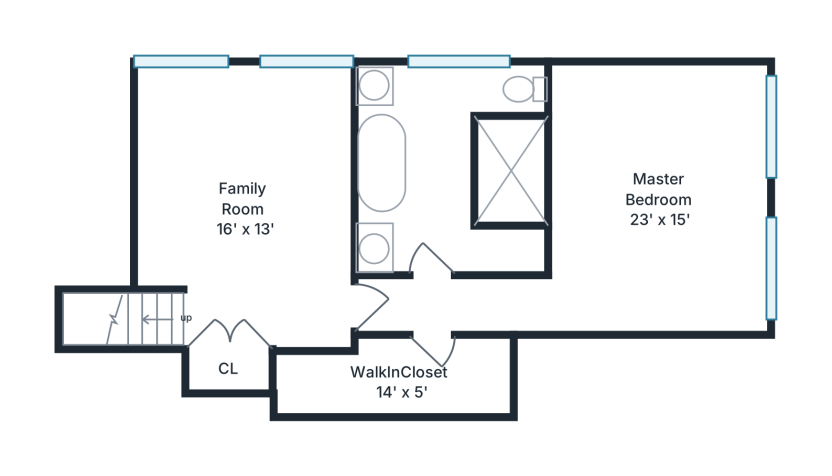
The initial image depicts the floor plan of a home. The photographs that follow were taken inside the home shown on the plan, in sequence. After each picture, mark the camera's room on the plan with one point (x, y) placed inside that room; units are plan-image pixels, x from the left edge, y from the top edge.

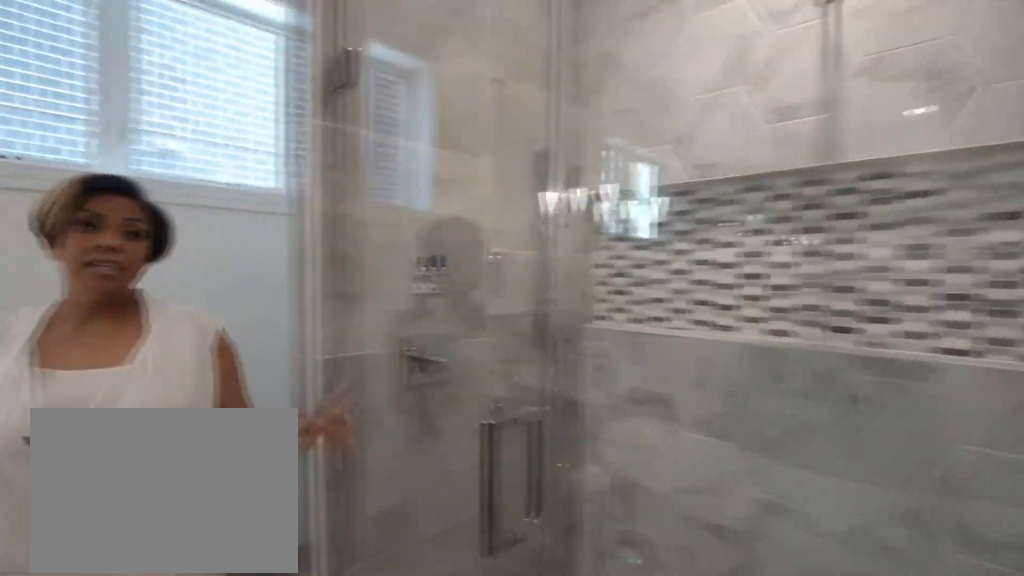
(452, 170)
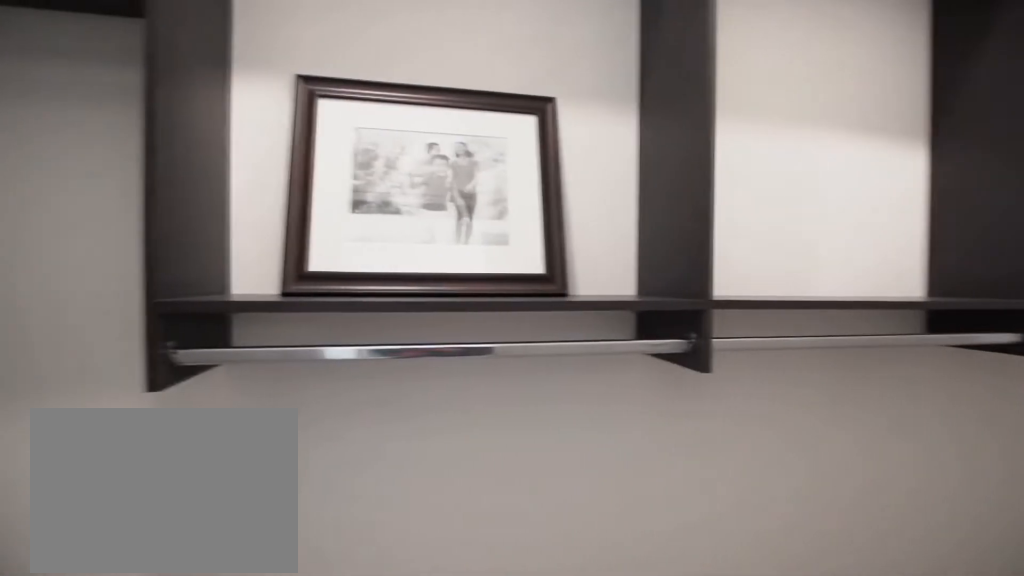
(397, 378)
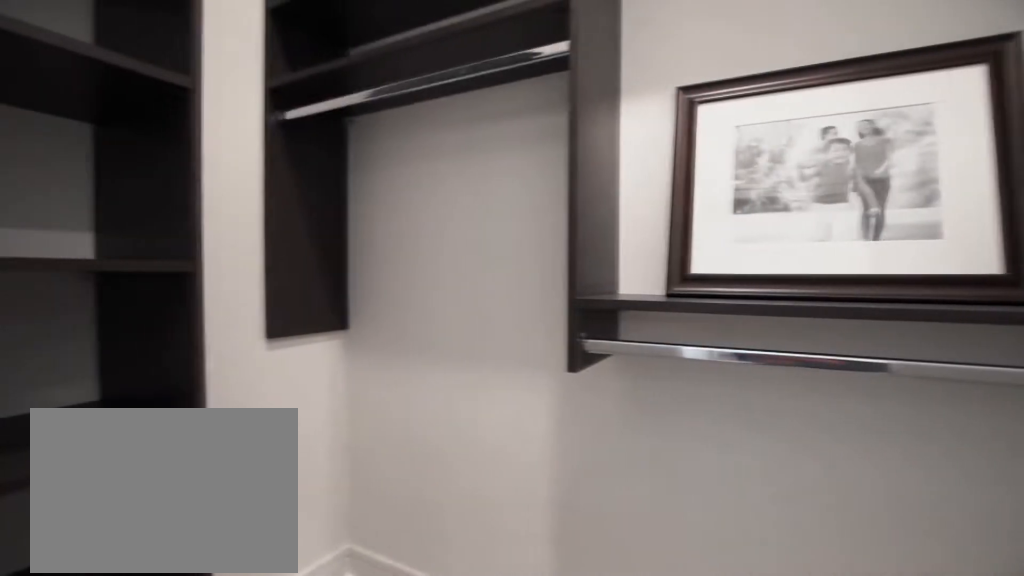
(397, 378)
